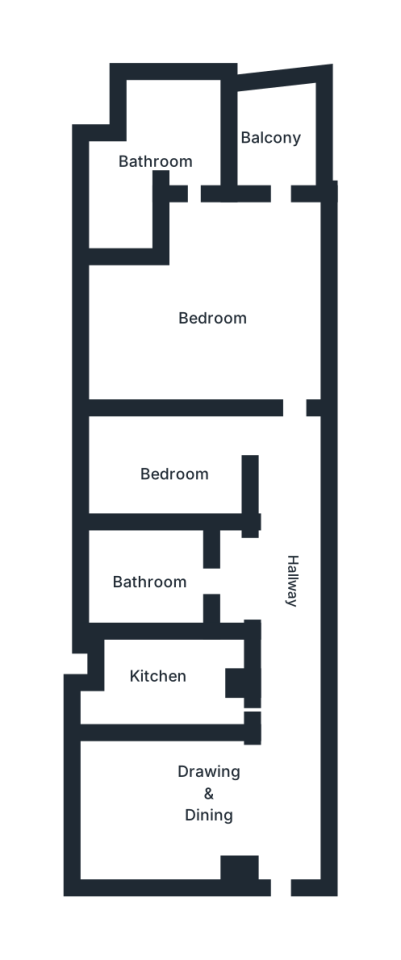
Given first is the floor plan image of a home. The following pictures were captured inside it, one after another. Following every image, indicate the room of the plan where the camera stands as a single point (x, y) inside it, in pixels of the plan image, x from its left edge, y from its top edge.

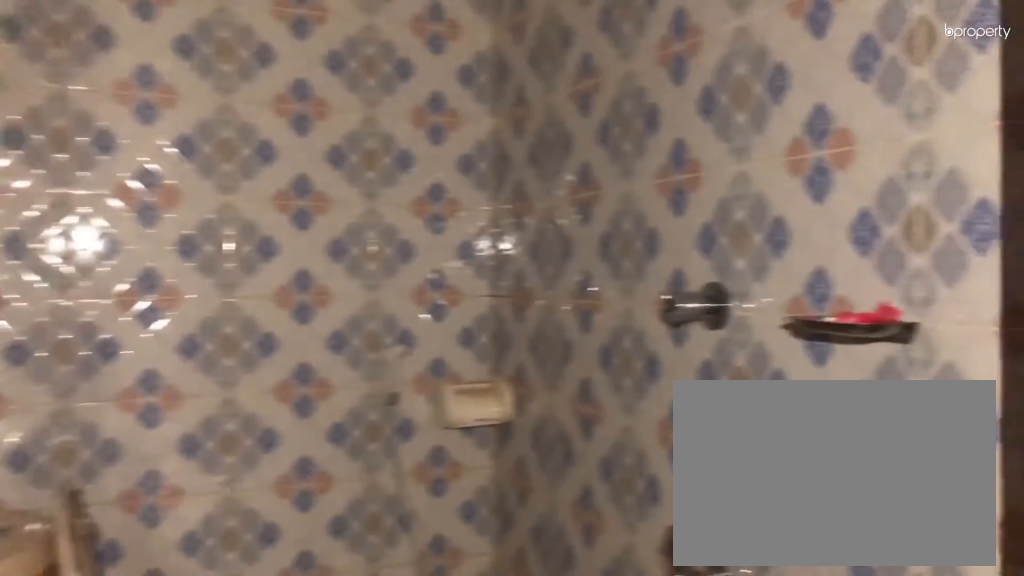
(149, 580)
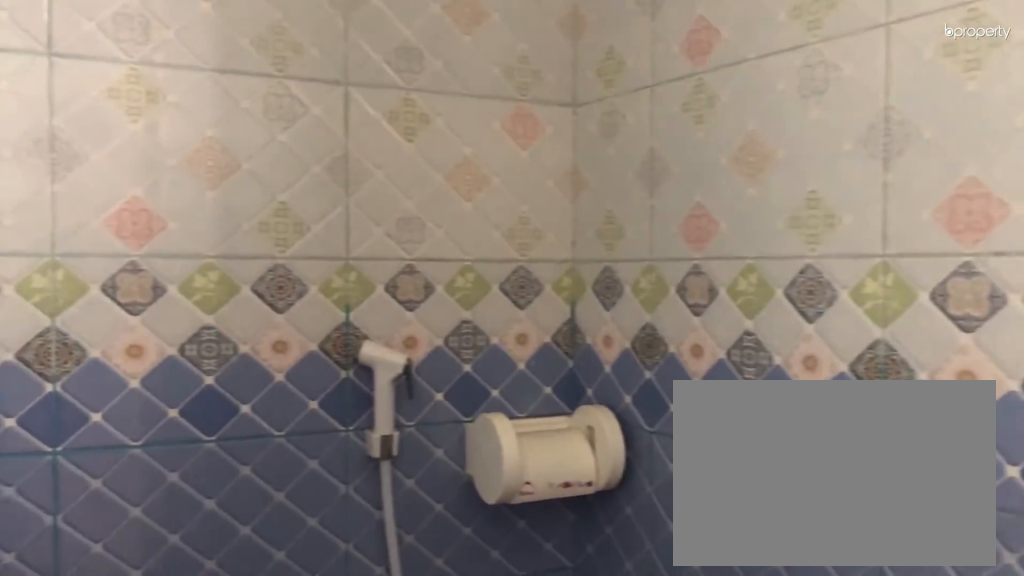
(177, 145)
